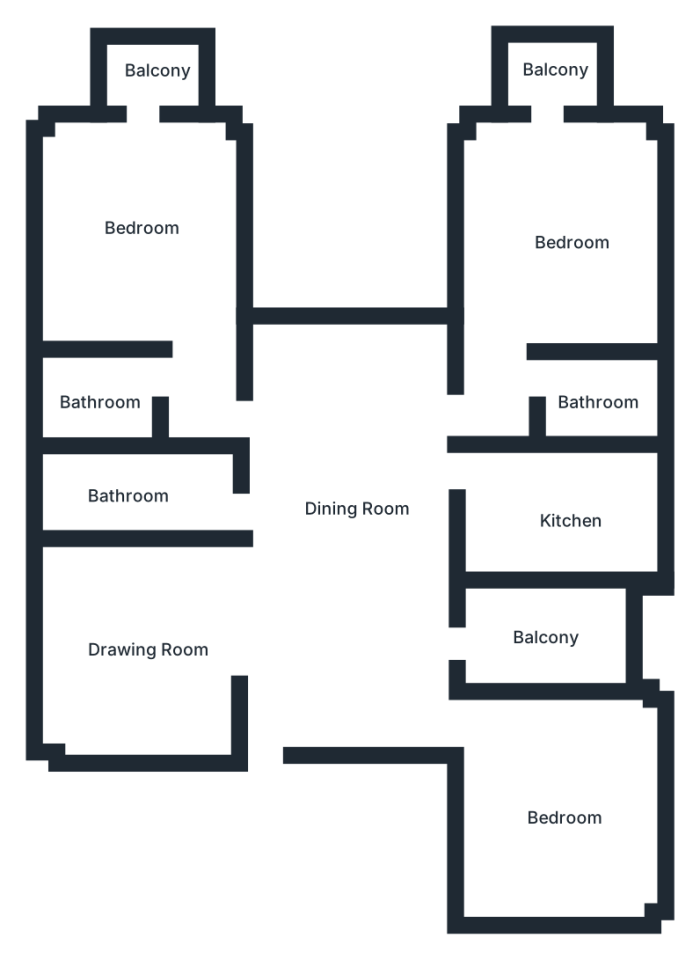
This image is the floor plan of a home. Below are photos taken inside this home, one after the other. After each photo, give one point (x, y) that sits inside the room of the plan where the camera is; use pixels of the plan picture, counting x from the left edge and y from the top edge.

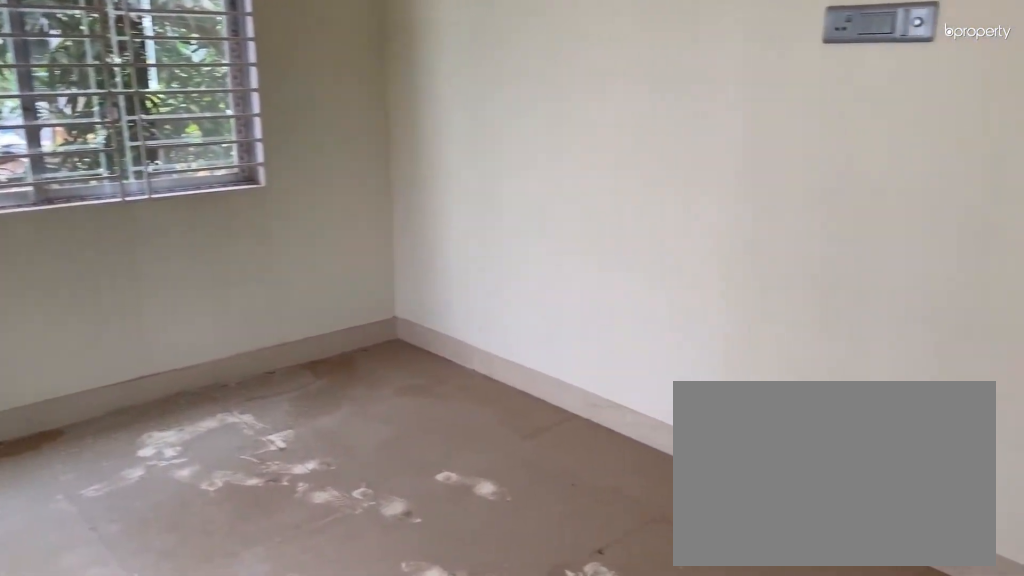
(552, 811)
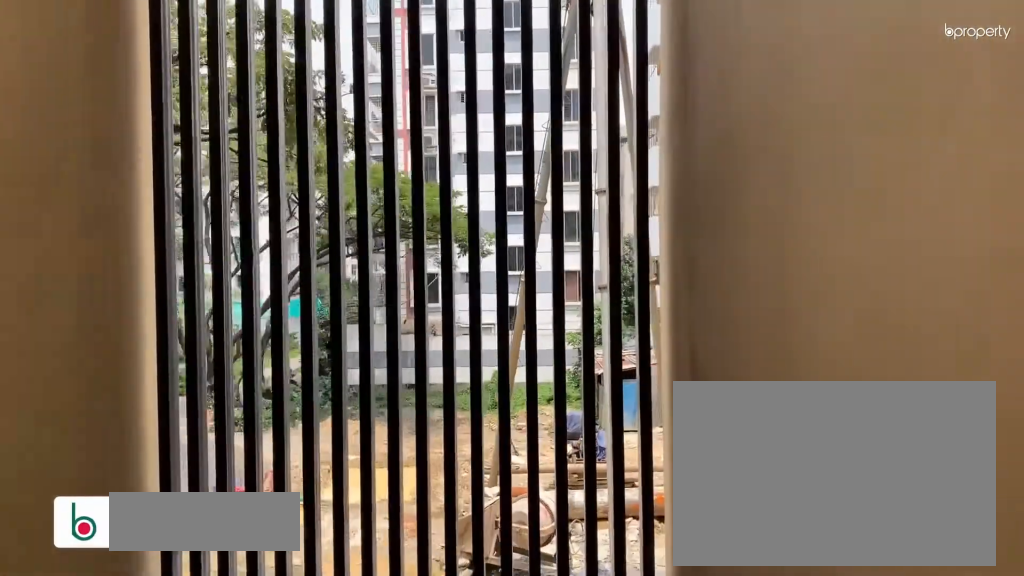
(548, 636)
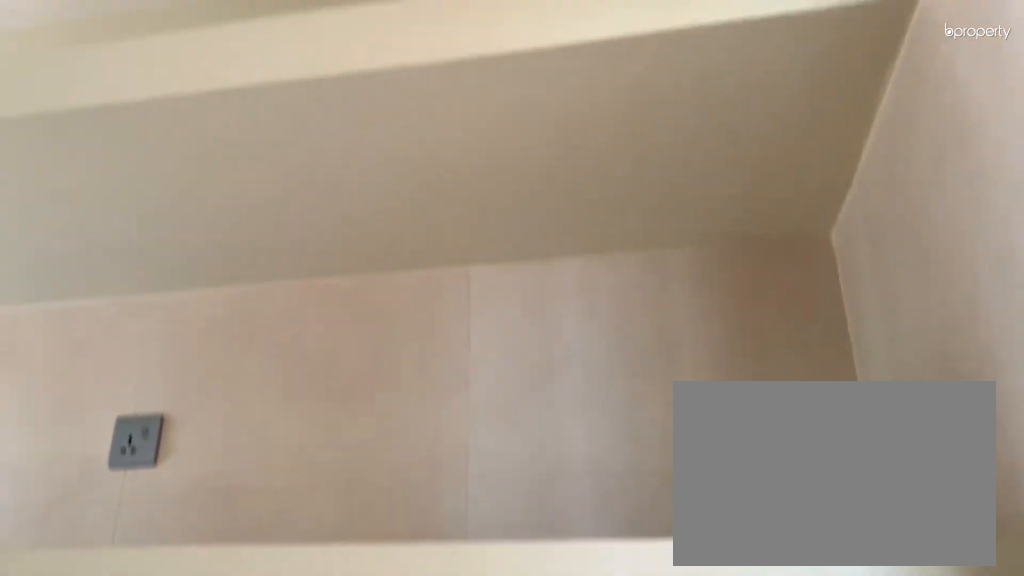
(545, 506)
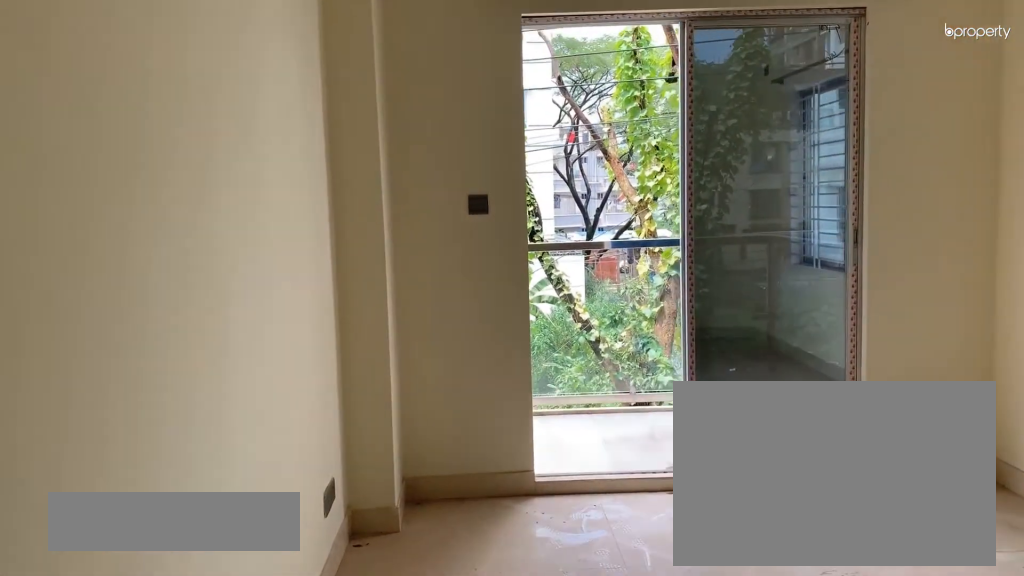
(556, 234)
